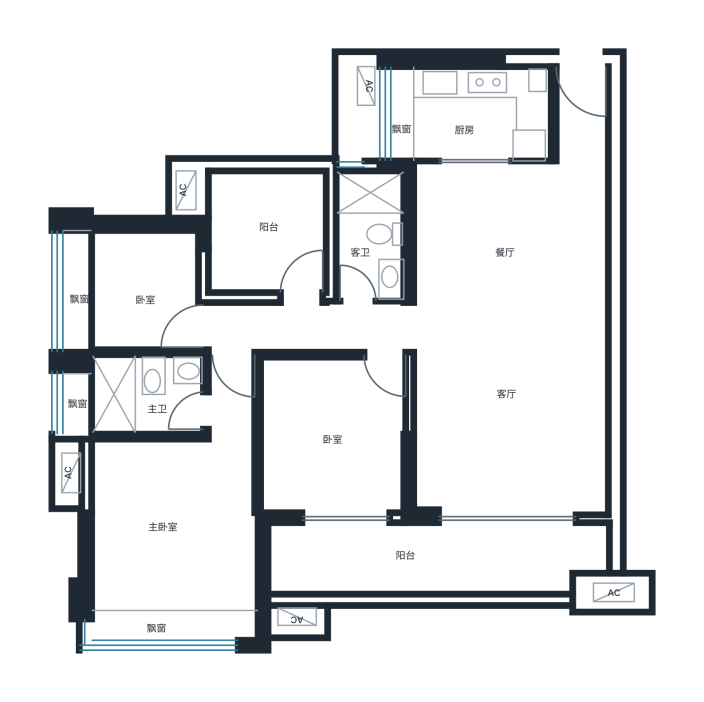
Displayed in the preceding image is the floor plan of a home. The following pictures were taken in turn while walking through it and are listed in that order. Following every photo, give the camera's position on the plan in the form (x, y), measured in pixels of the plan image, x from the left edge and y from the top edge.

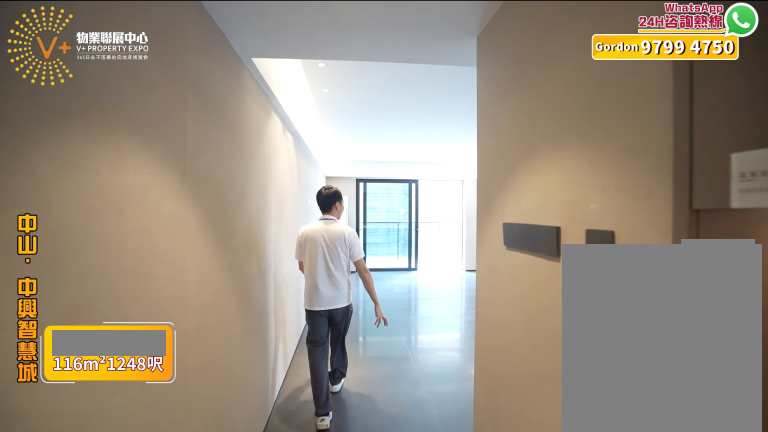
(576, 96)
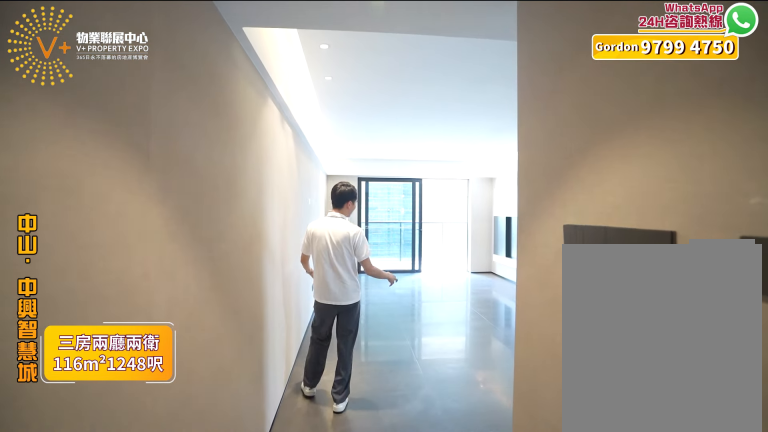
(576, 96)
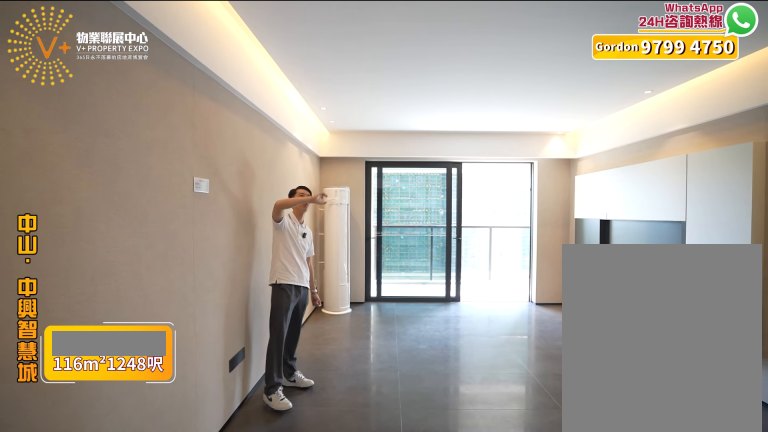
(563, 355)
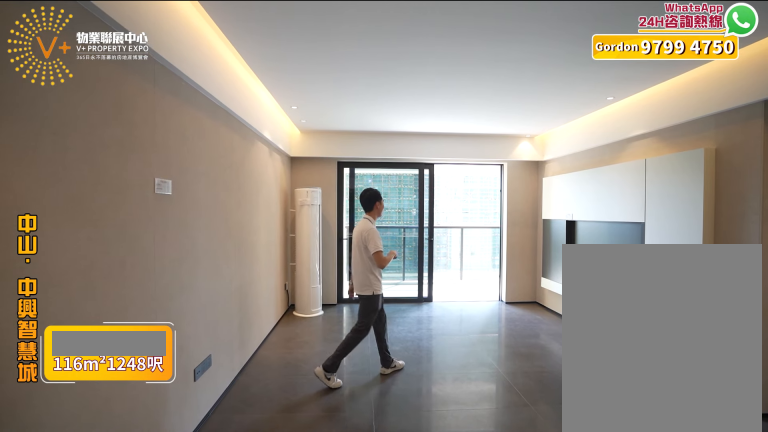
(559, 355)
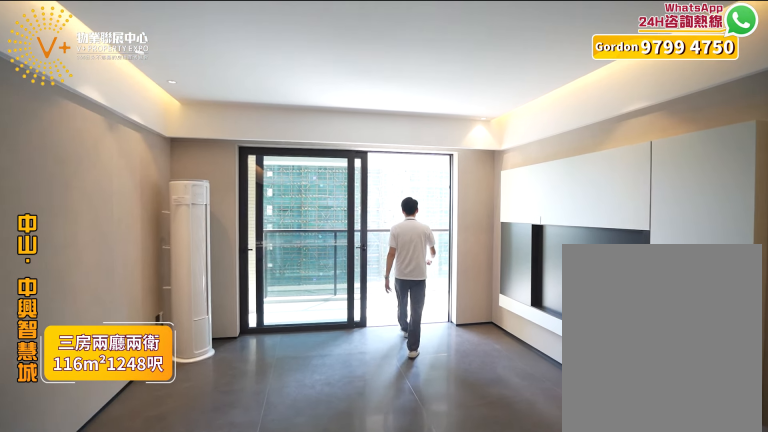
(569, 355)
